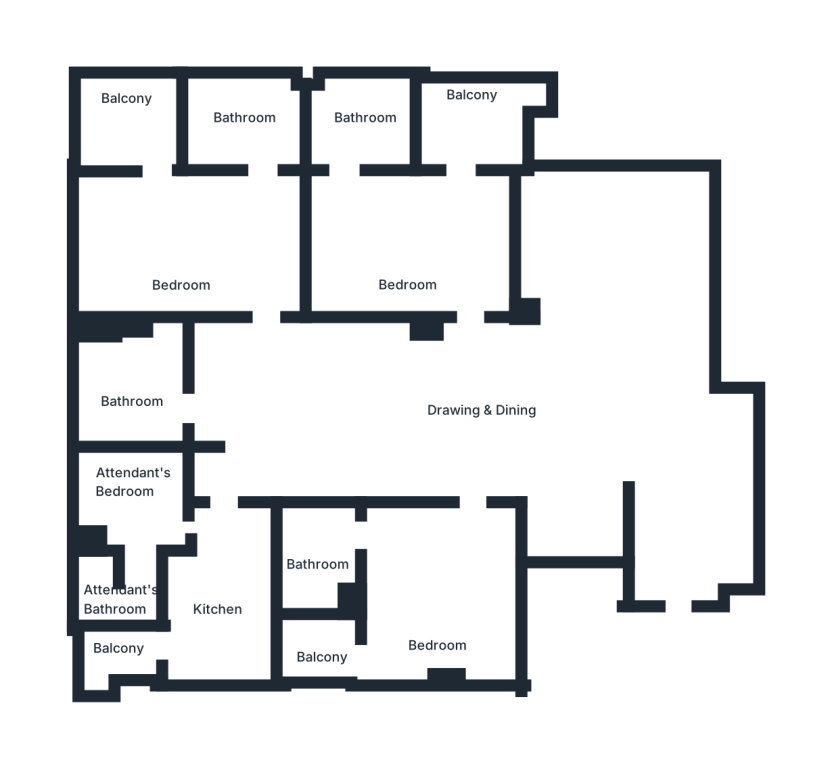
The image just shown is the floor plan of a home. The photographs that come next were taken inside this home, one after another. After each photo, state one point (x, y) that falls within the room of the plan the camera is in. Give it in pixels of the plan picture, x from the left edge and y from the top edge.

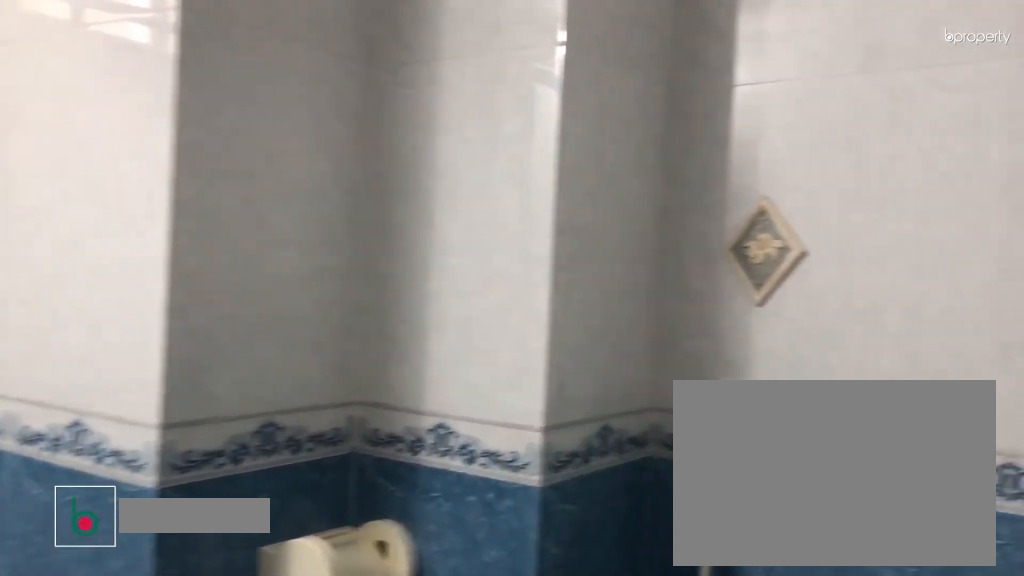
(132, 389)
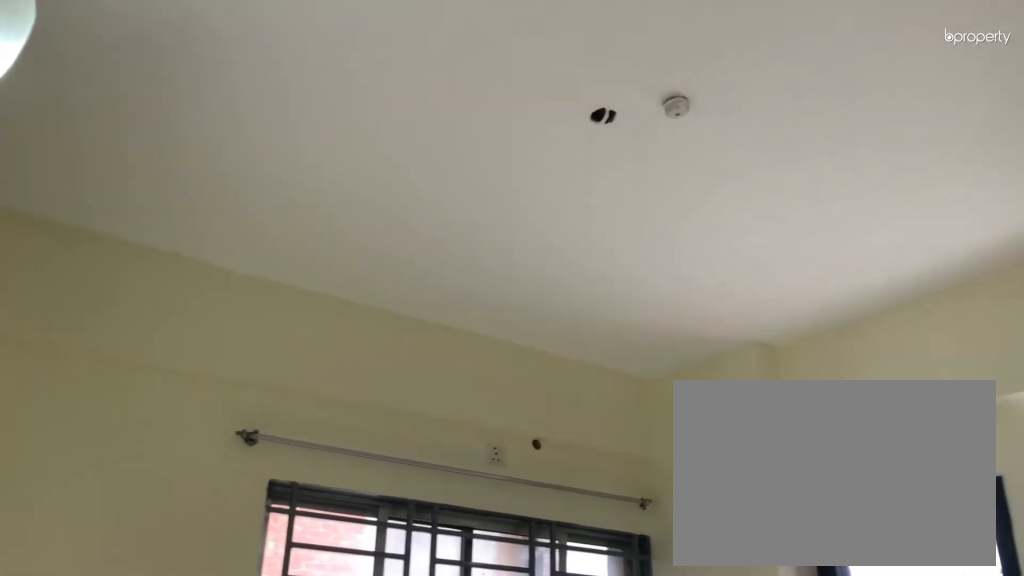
(191, 263)
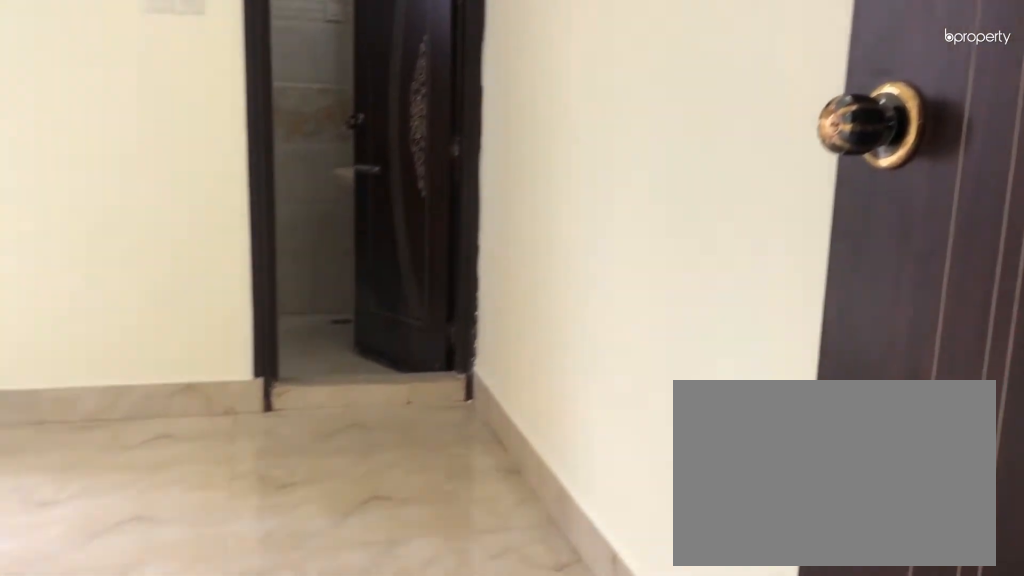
(191, 263)
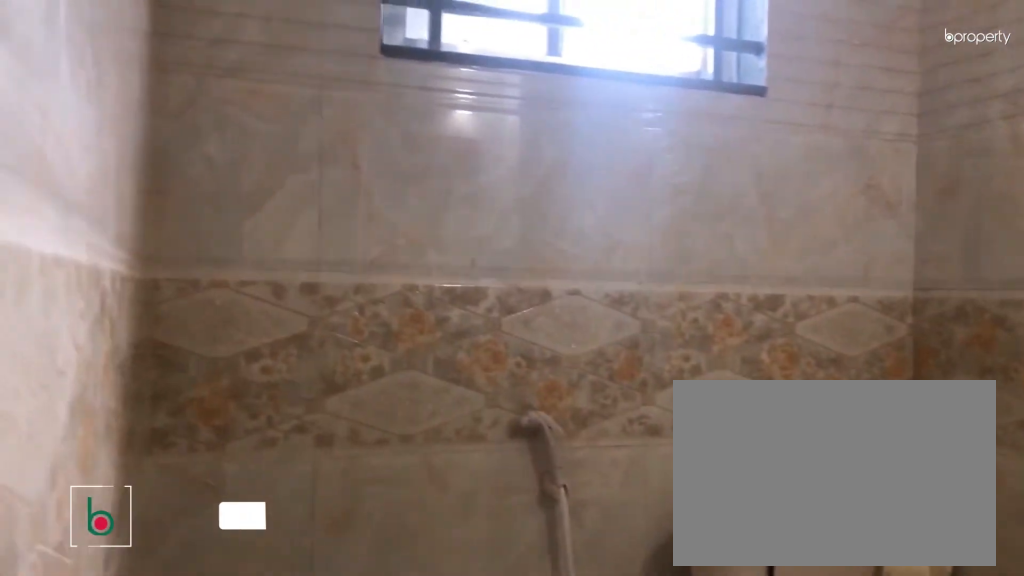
(239, 128)
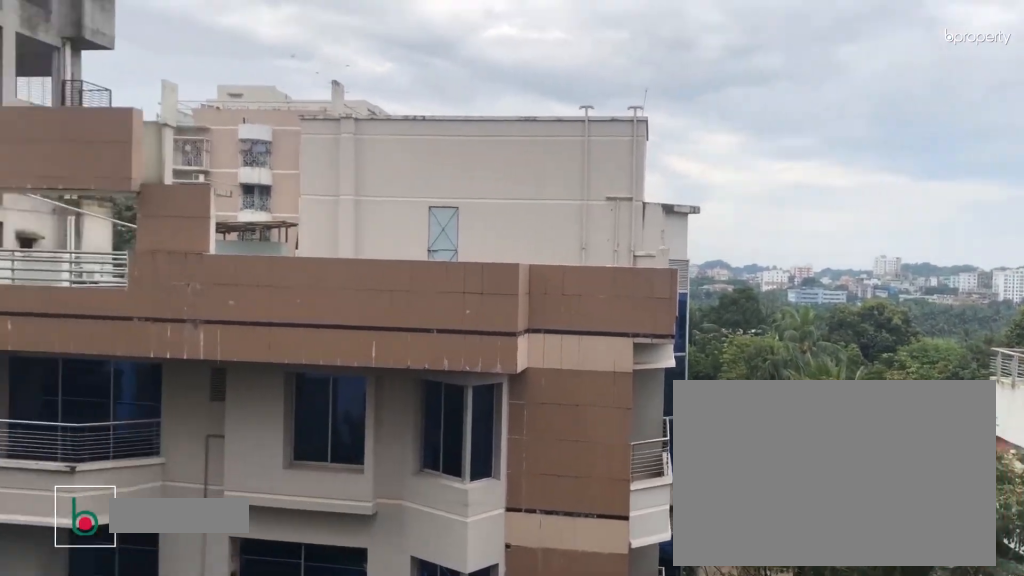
(127, 119)
